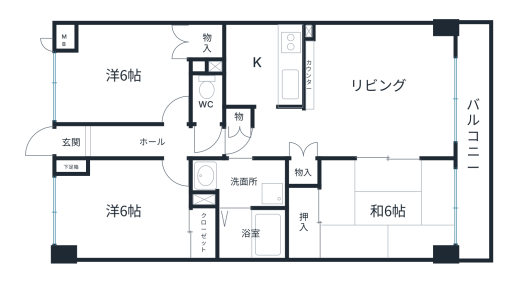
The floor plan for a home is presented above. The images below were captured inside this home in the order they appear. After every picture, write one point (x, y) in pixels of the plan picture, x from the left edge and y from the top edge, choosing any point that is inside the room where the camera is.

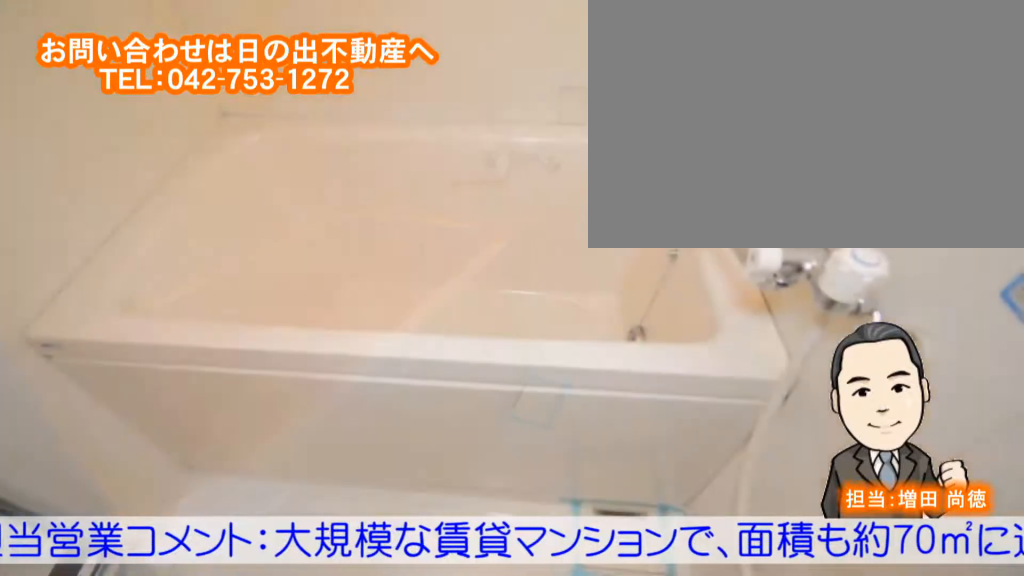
(252, 234)
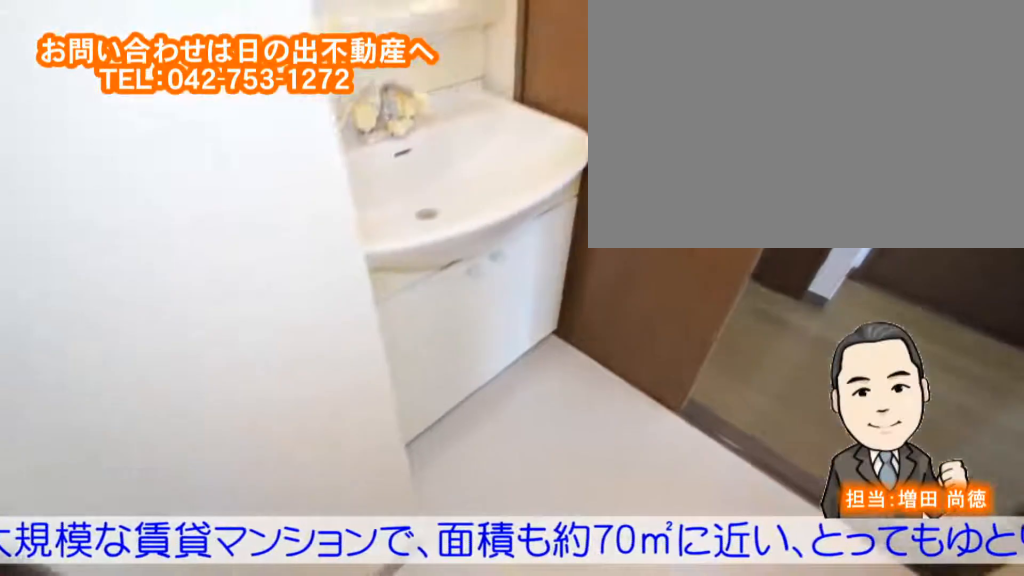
(257, 179)
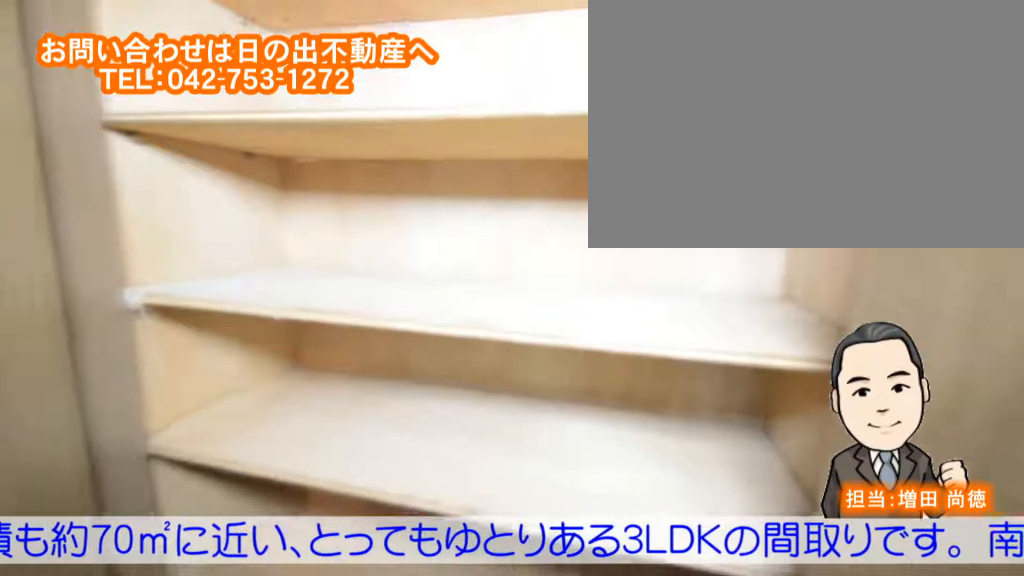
(242, 137)
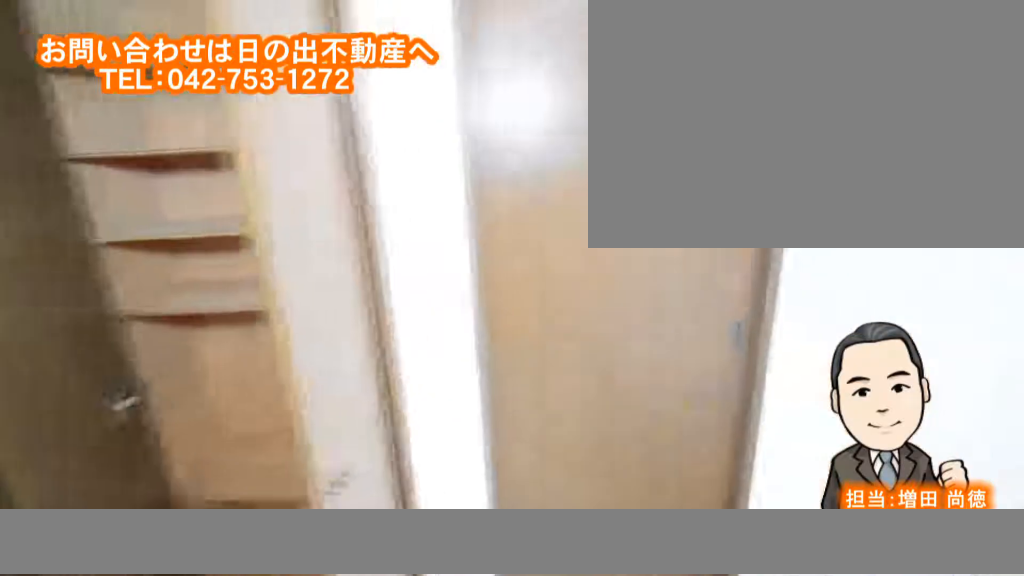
(242, 137)
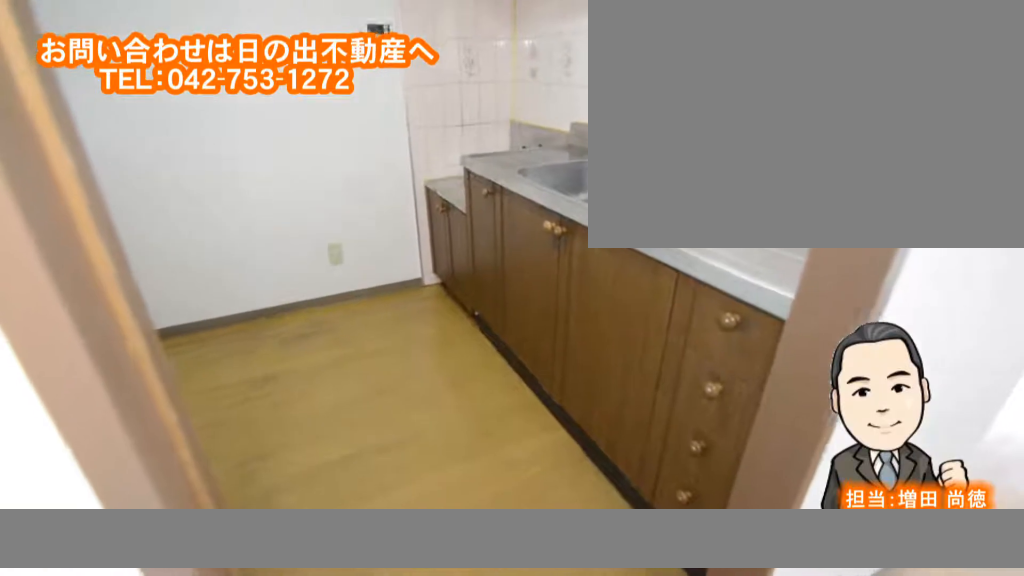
(254, 66)
